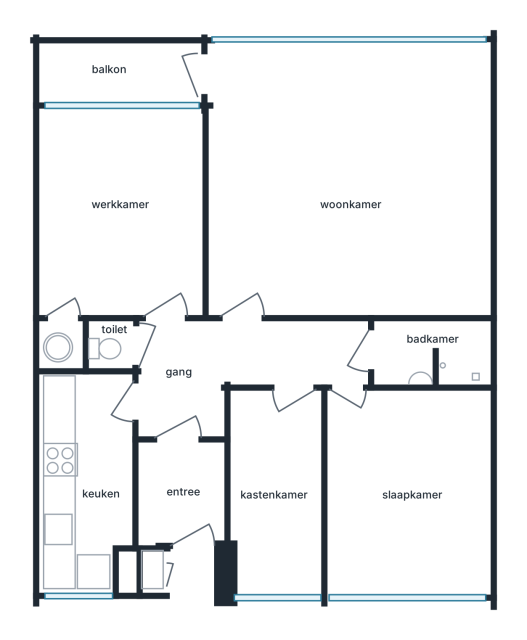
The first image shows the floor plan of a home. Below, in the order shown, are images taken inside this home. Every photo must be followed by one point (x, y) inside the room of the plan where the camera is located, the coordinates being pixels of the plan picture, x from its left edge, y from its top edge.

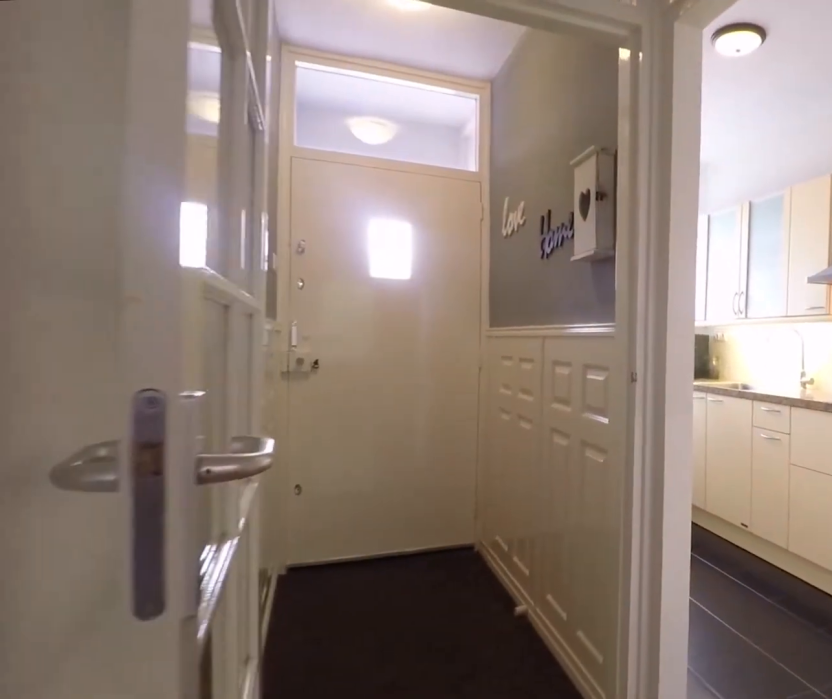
(237, 365)
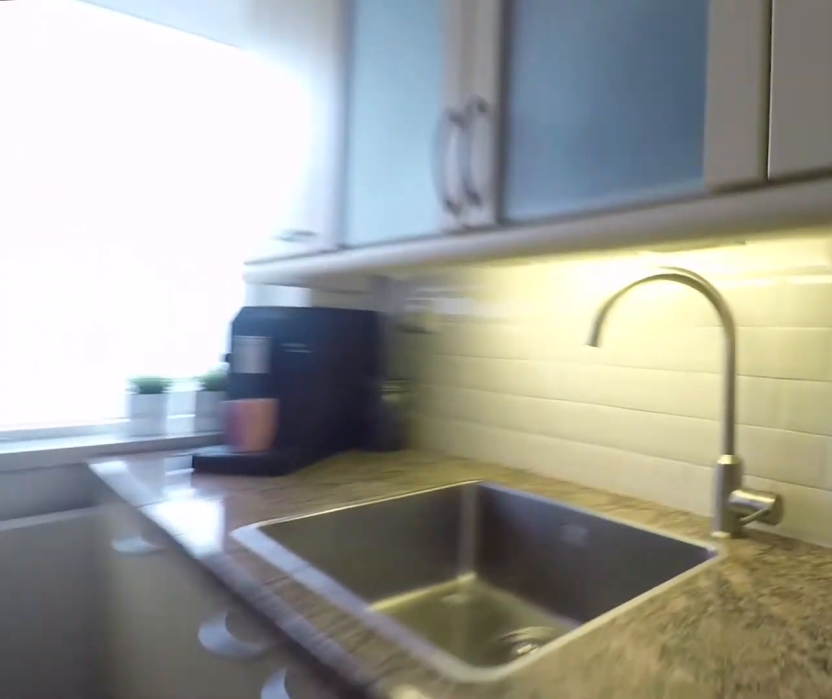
(85, 479)
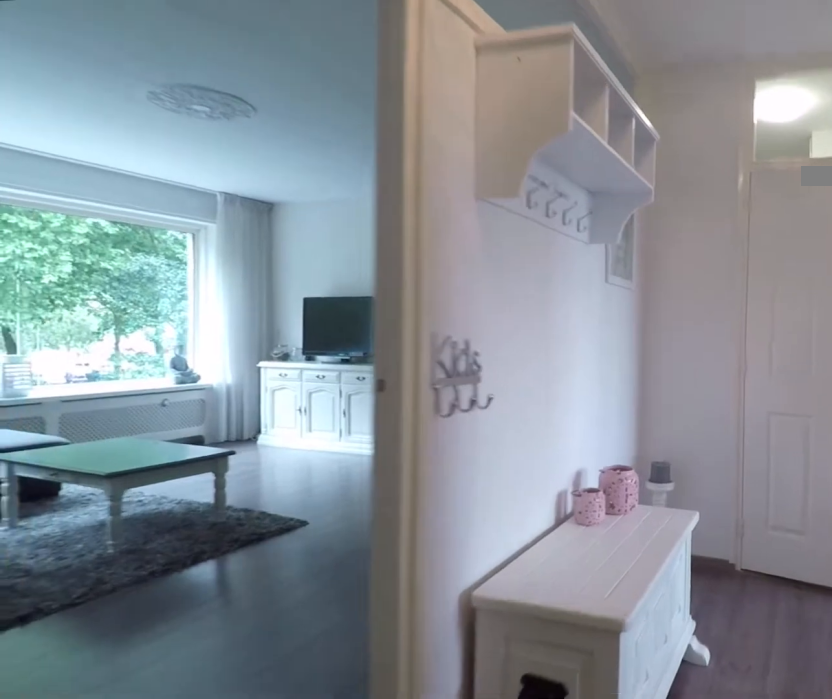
(237, 365)
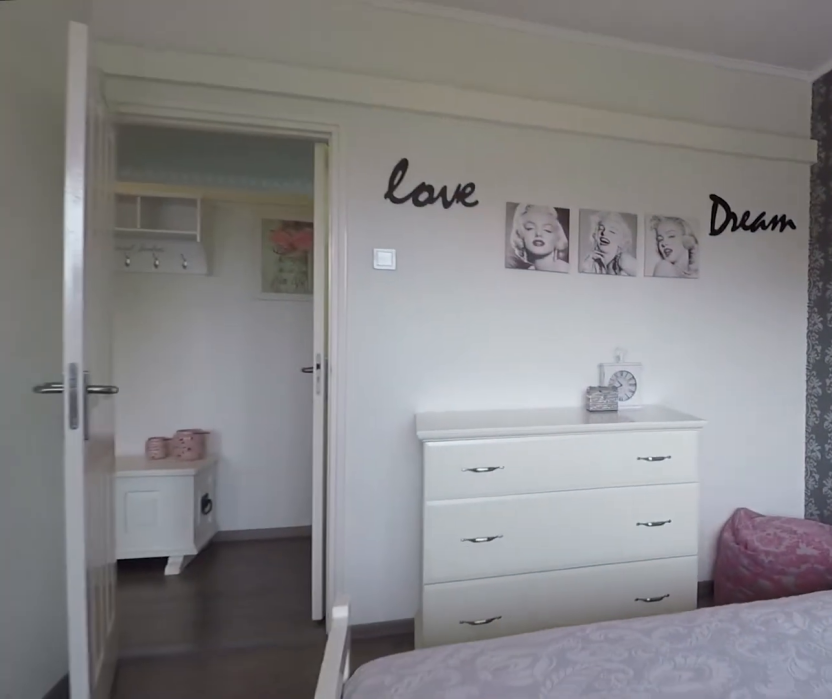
(407, 492)
